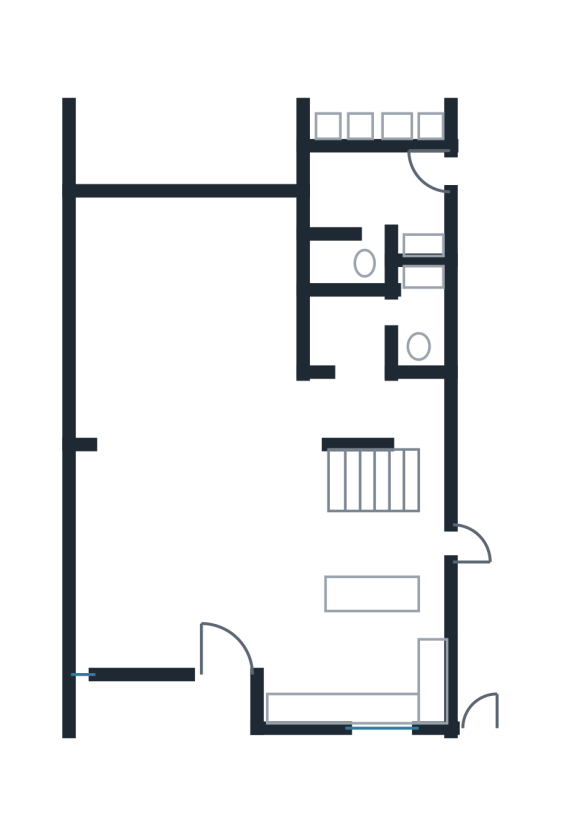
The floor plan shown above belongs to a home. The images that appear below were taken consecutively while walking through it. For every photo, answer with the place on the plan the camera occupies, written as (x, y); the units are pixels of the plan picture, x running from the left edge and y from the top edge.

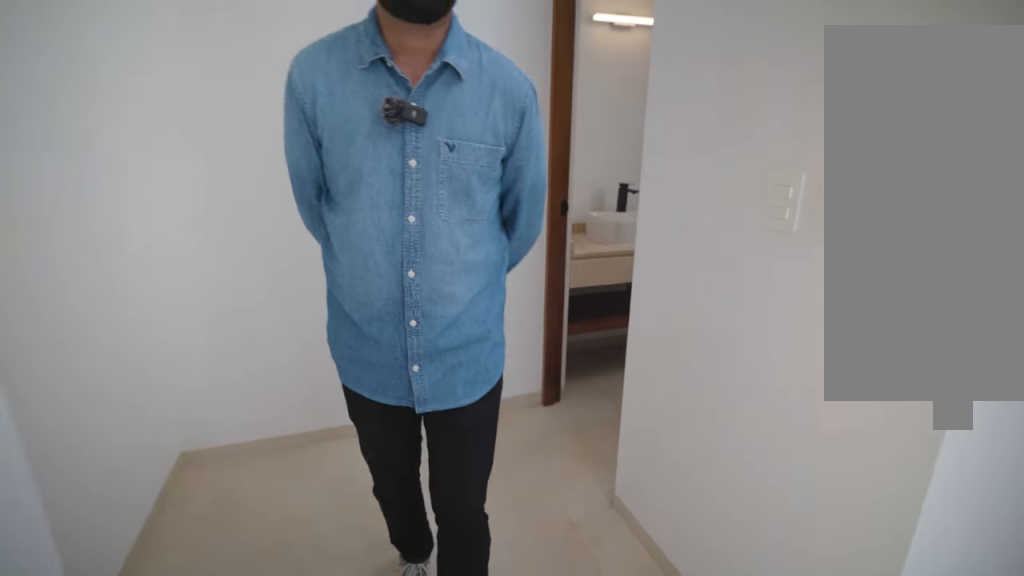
(371, 352)
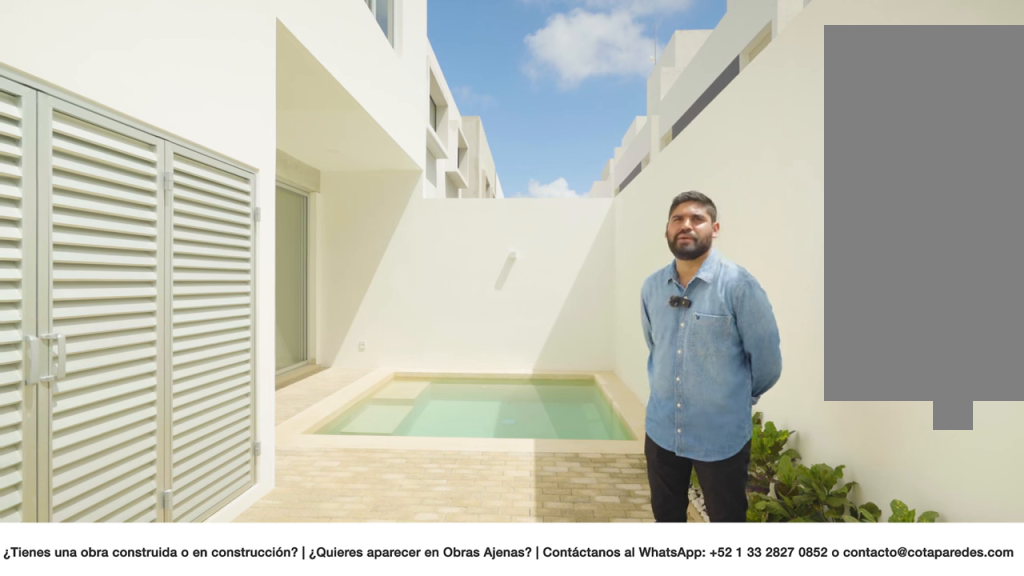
(478, 89)
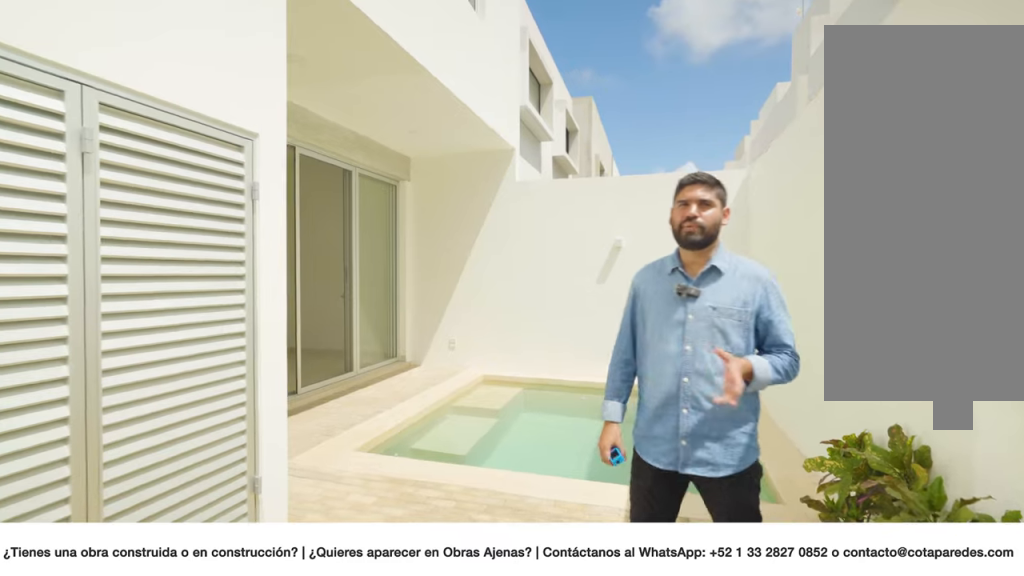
(478, 89)
